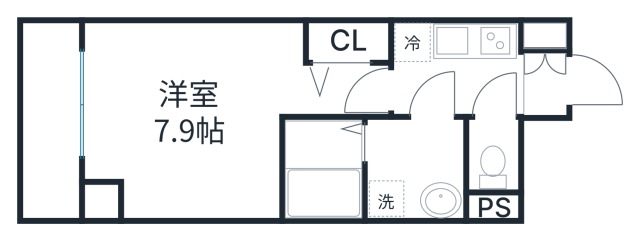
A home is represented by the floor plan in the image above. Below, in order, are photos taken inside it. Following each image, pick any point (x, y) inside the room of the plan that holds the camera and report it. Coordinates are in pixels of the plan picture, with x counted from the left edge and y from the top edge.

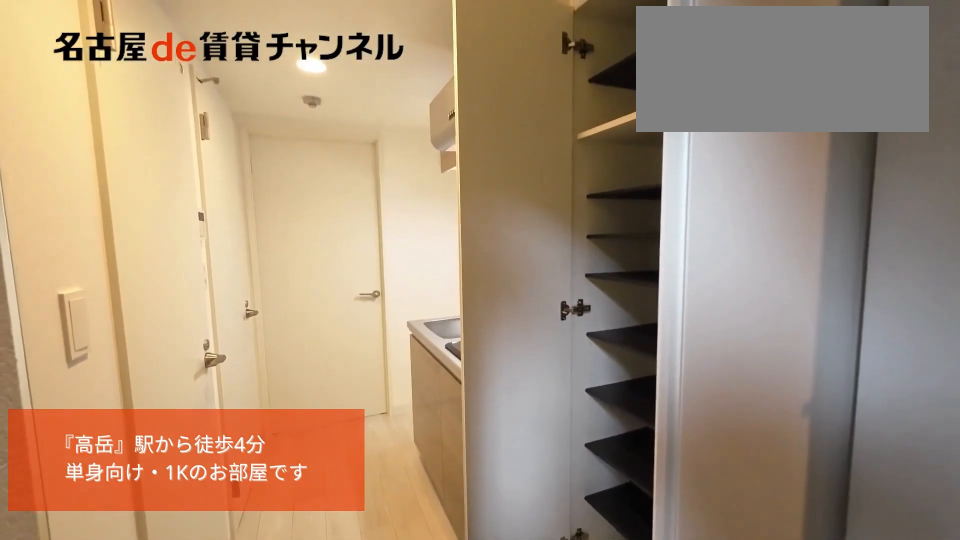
(545, 68)
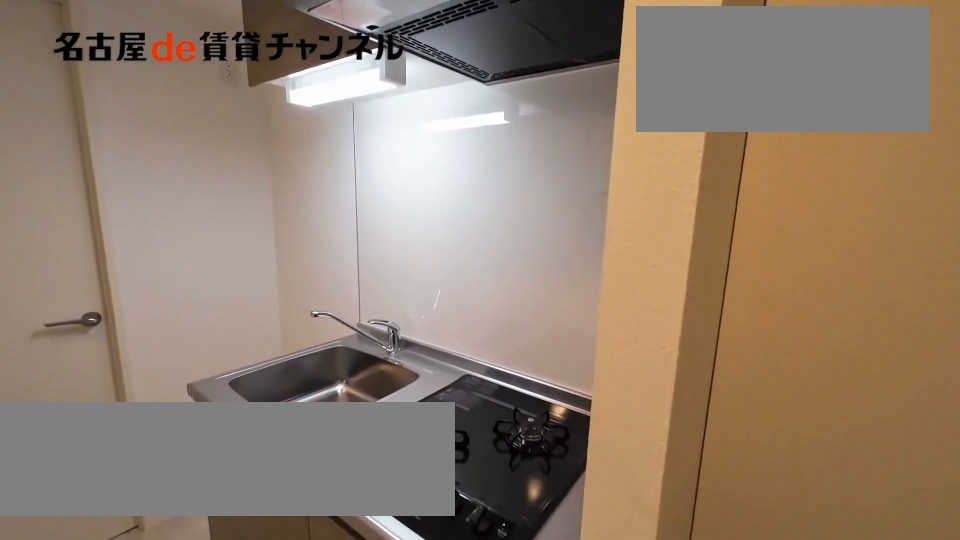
(456, 53)
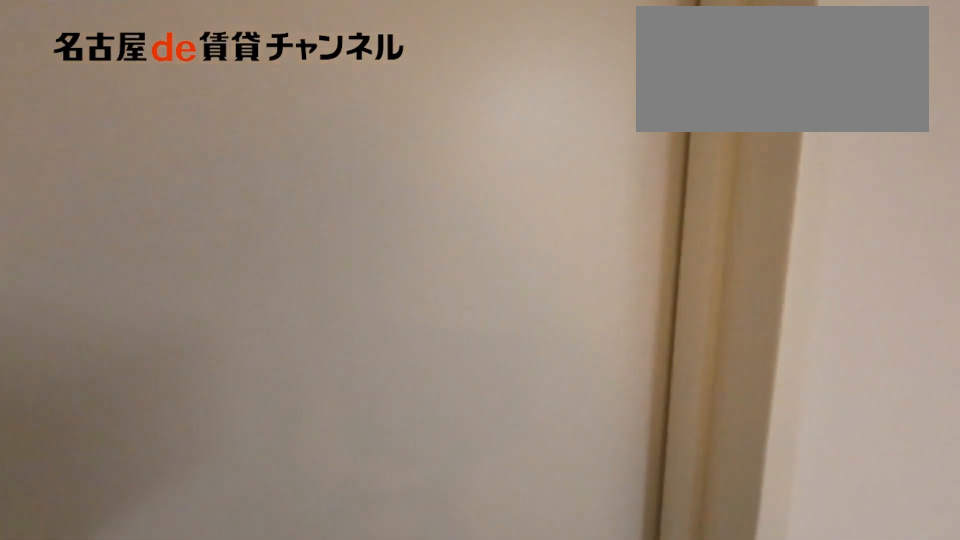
(456, 53)
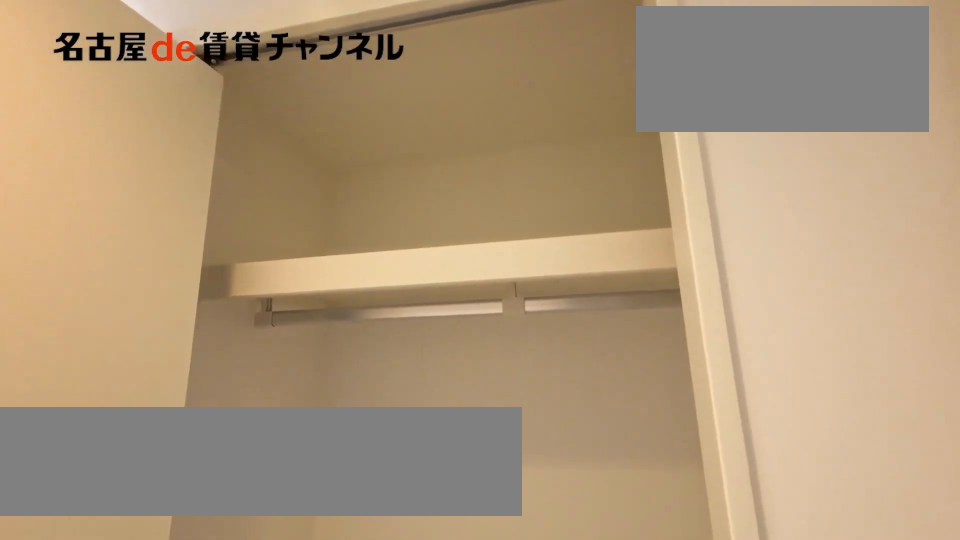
(349, 41)
